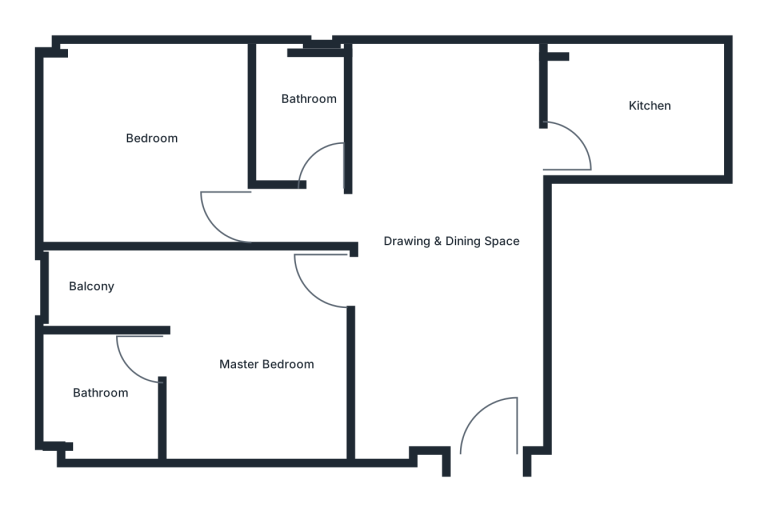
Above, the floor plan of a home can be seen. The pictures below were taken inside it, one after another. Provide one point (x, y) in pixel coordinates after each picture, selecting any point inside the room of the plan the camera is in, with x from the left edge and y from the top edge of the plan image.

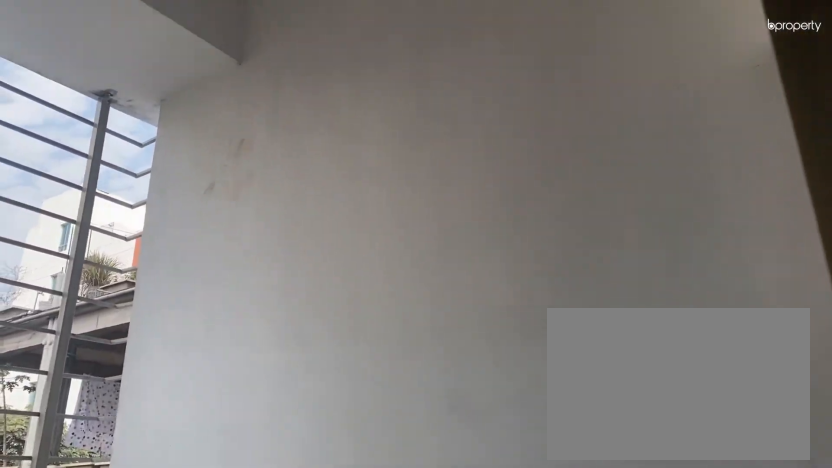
(86, 284)
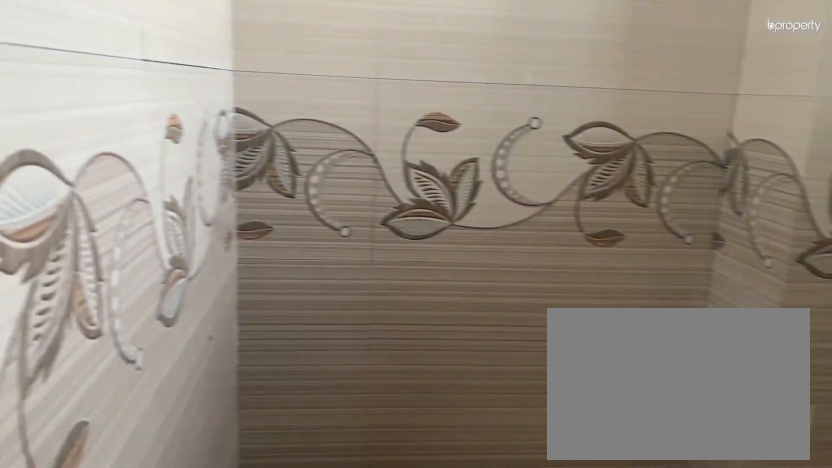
(103, 394)
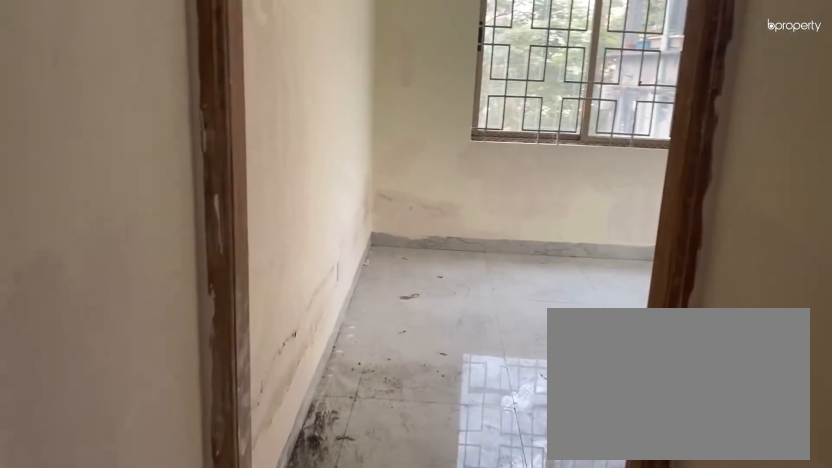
(304, 215)
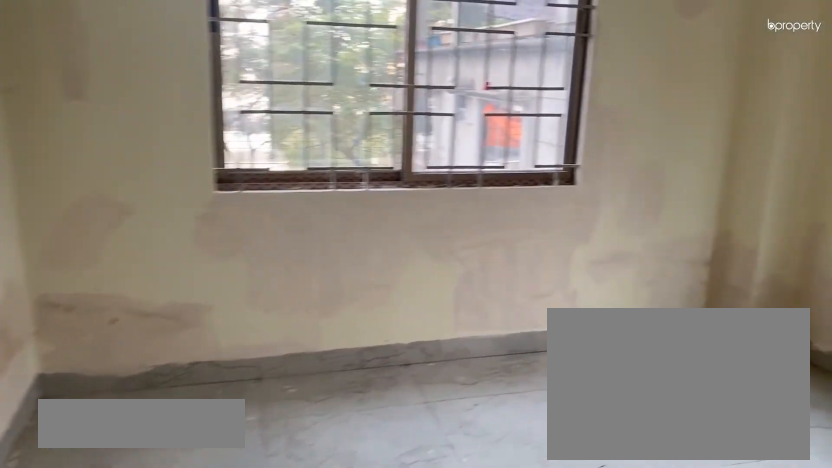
(144, 126)
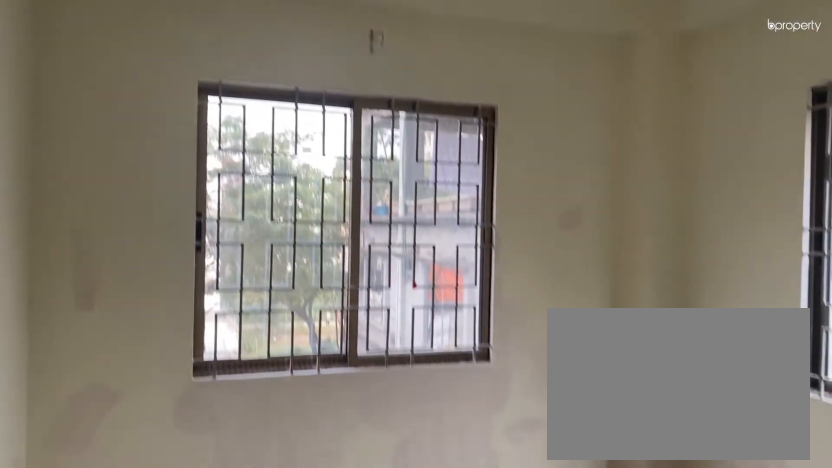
(144, 126)
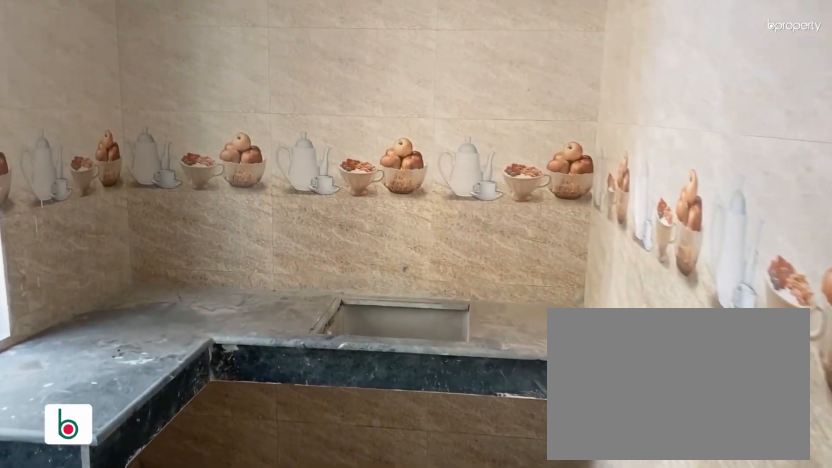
(627, 123)
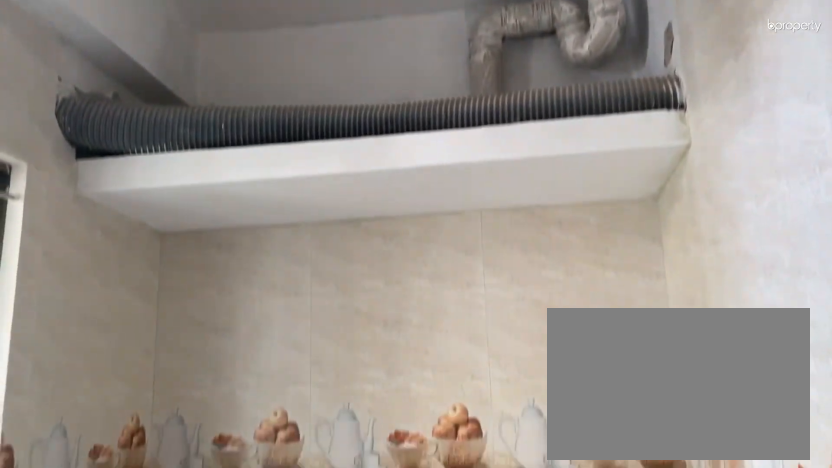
(627, 123)
